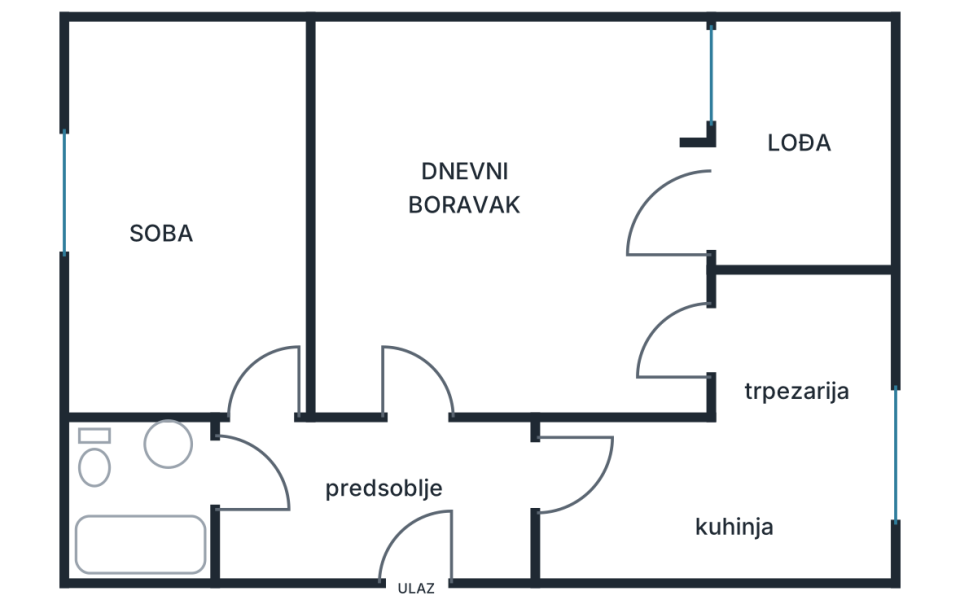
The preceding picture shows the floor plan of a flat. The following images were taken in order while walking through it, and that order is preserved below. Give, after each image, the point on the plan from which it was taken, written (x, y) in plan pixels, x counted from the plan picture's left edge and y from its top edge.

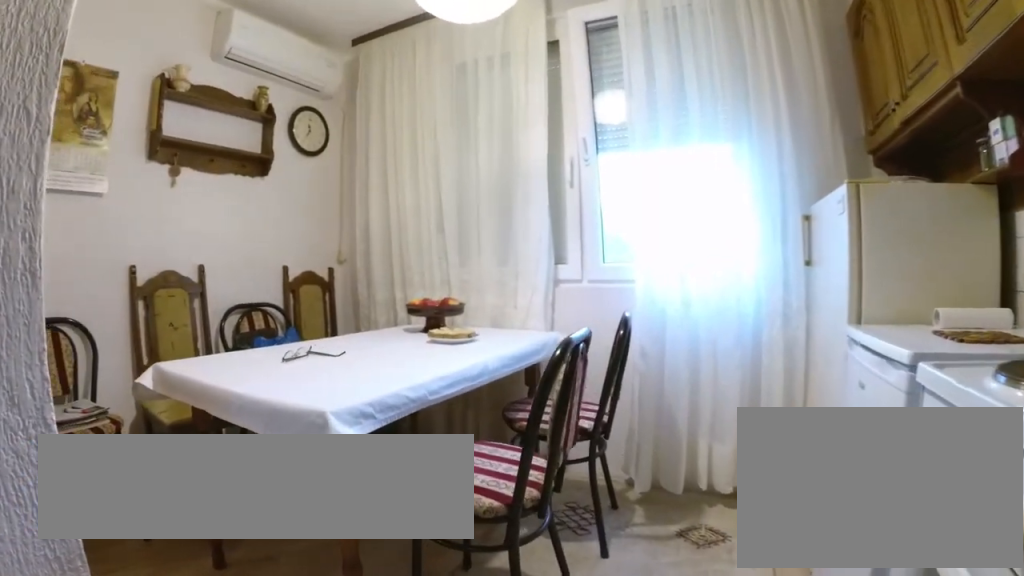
(680, 495)
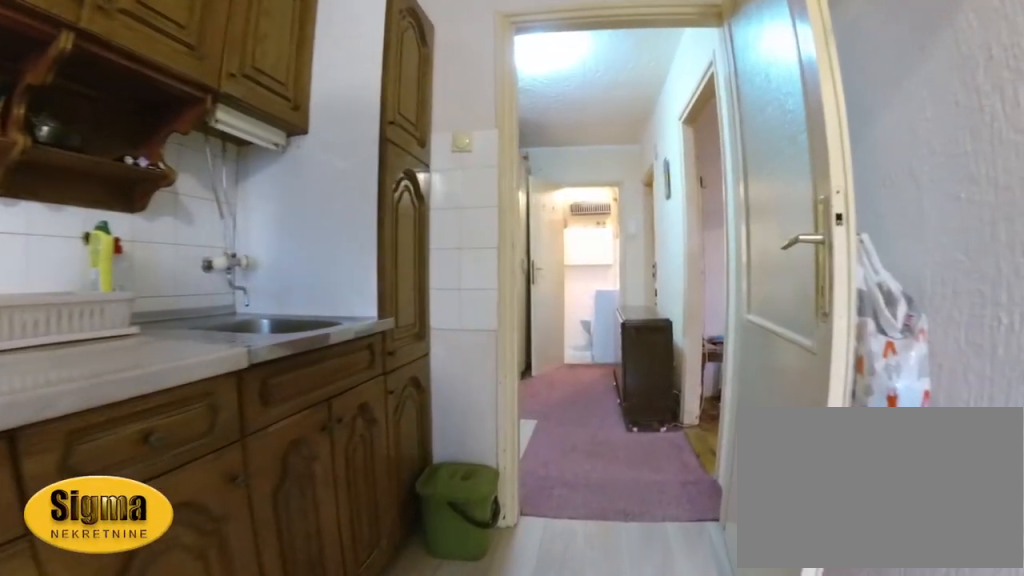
(701, 476)
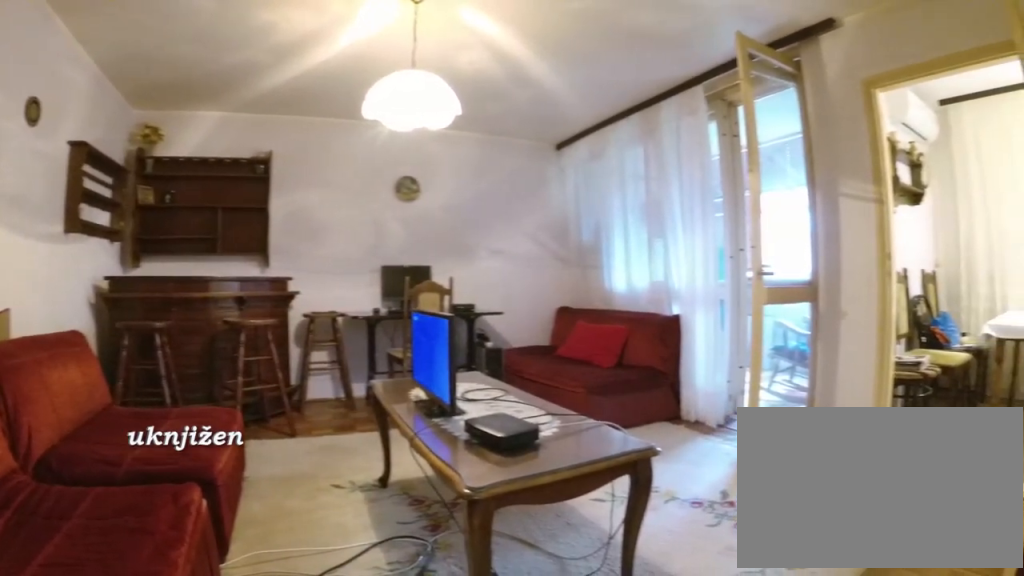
(419, 435)
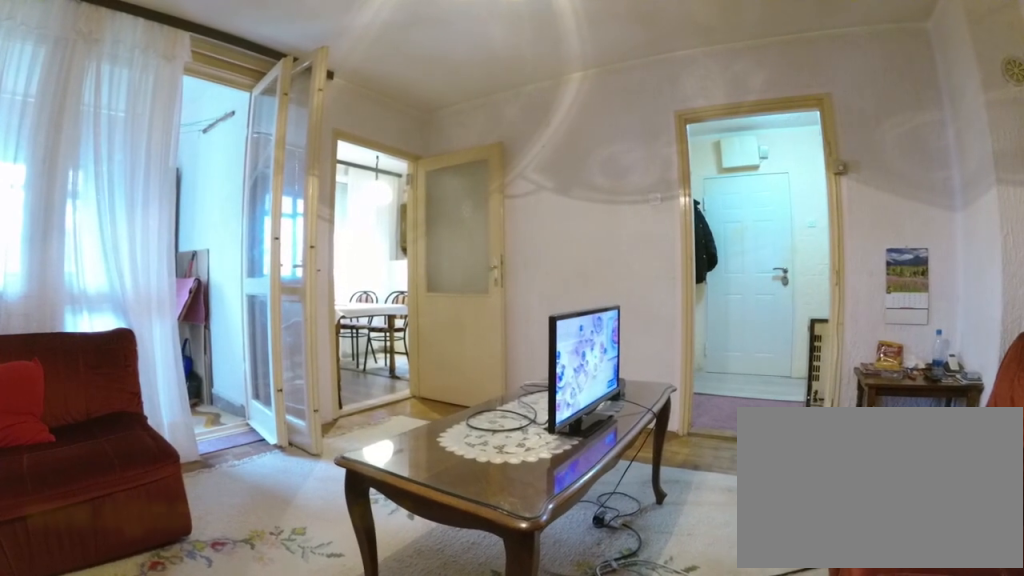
(393, 160)
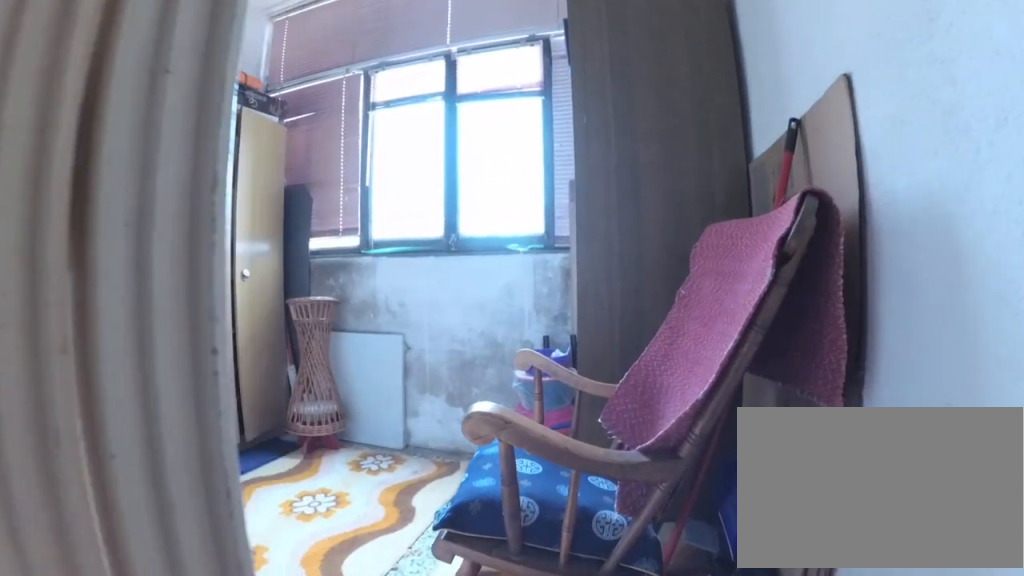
(664, 210)
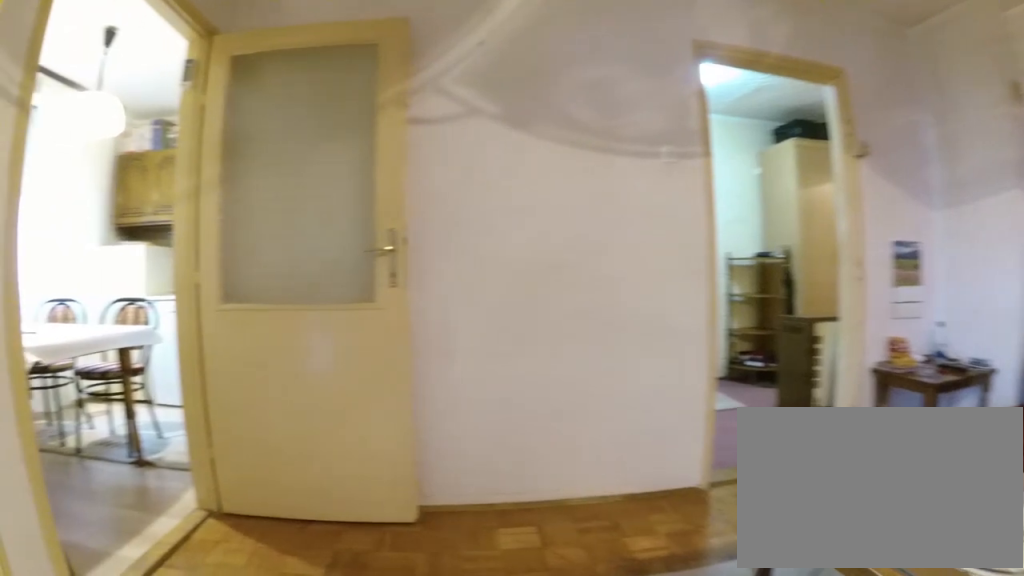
(630, 213)
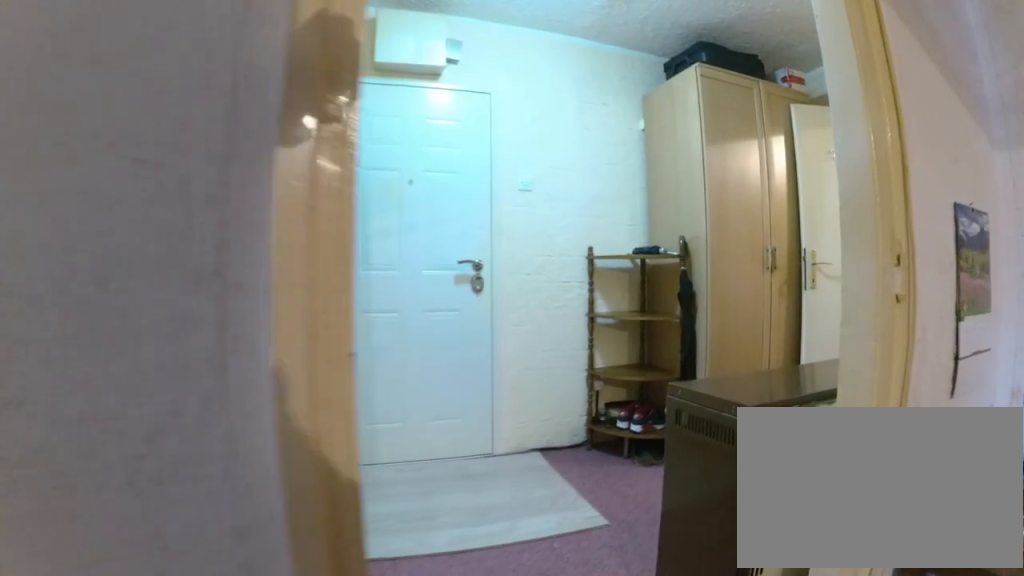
(499, 309)
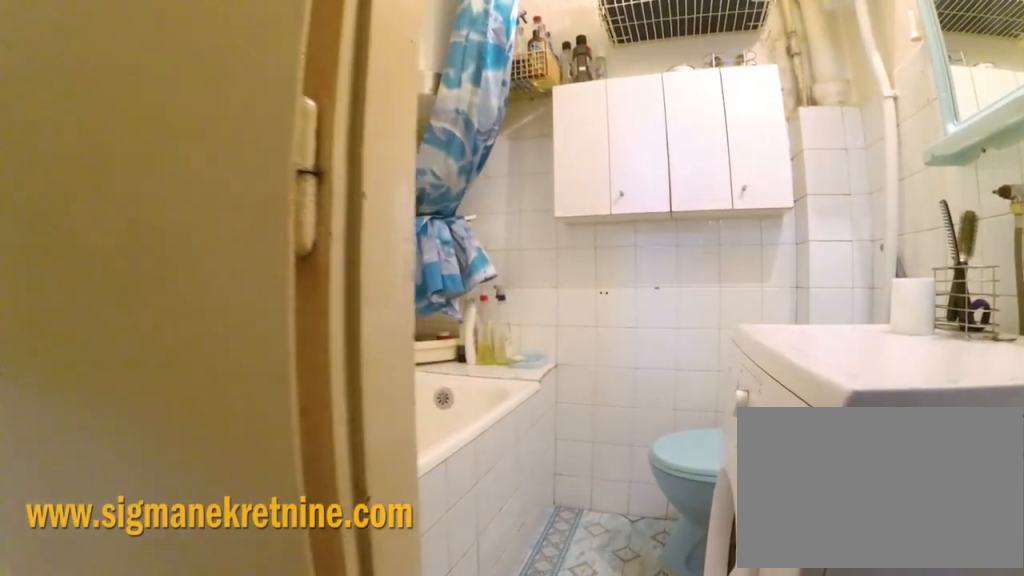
(249, 468)
